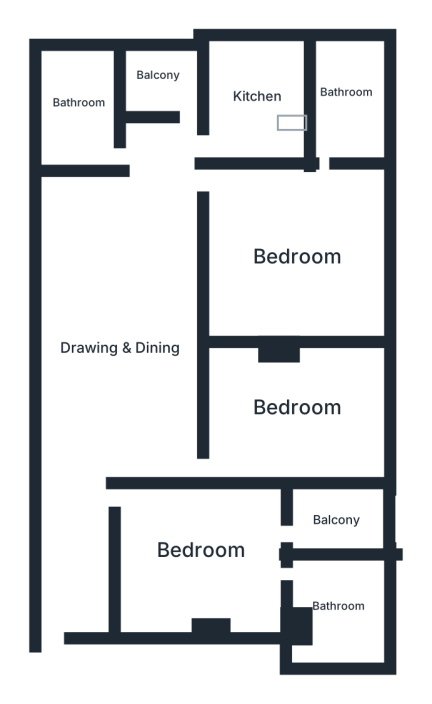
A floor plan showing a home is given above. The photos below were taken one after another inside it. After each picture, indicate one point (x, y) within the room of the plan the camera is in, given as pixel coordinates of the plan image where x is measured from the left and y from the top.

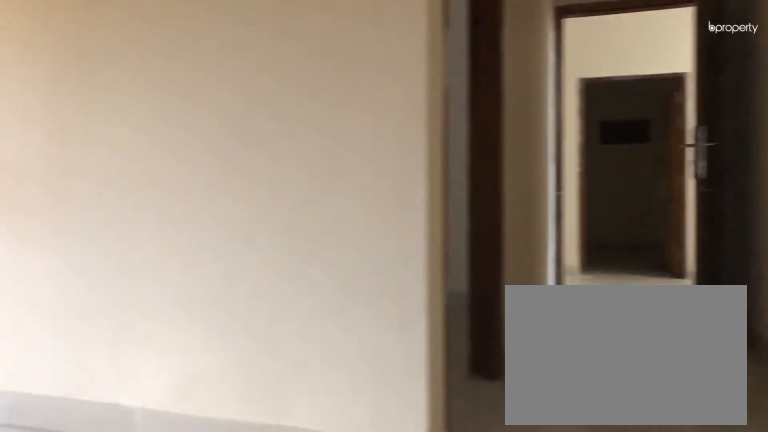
(120, 344)
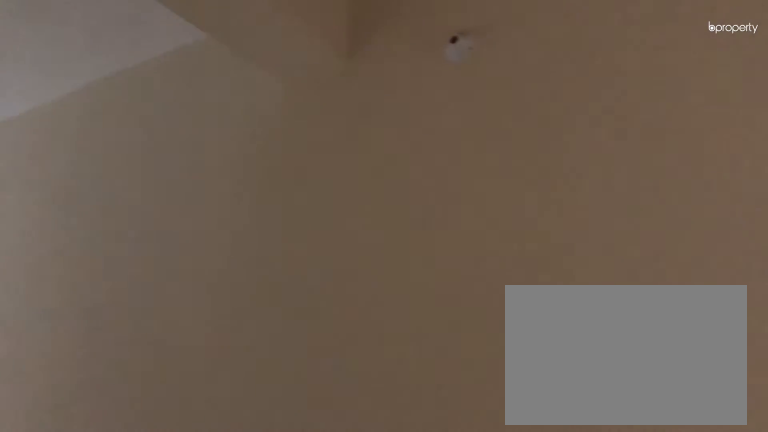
(120, 344)
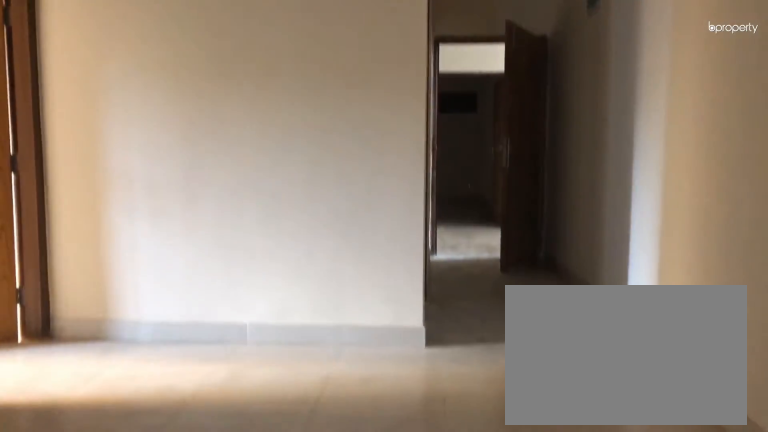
(120, 344)
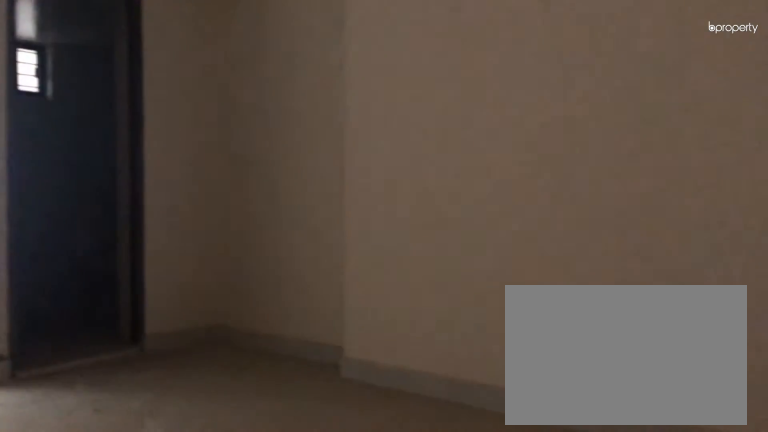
(200, 552)
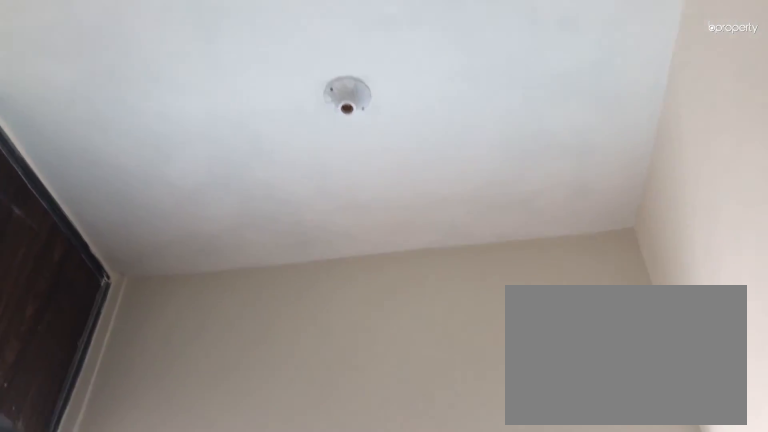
(167, 70)
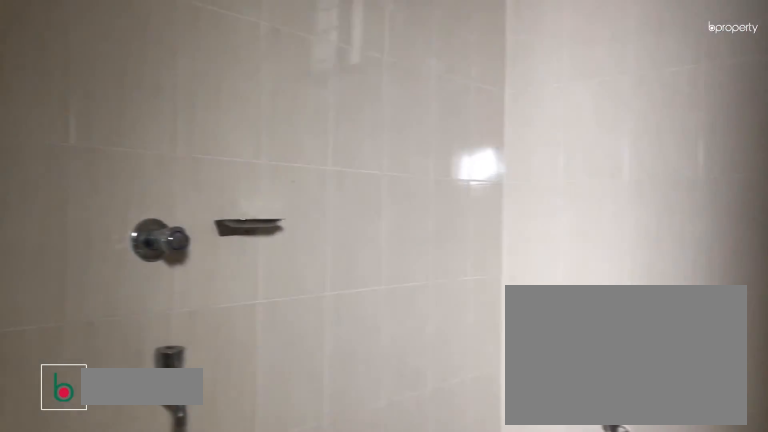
(78, 99)
